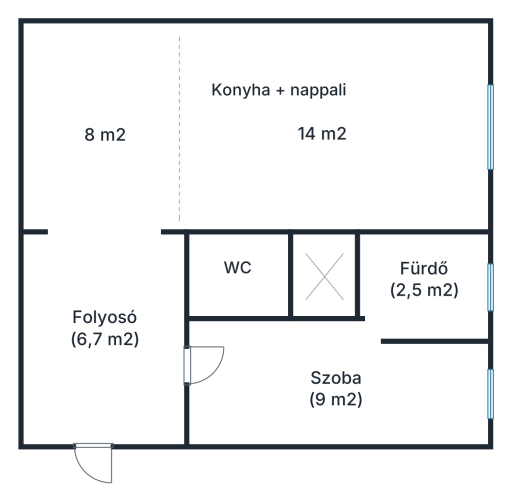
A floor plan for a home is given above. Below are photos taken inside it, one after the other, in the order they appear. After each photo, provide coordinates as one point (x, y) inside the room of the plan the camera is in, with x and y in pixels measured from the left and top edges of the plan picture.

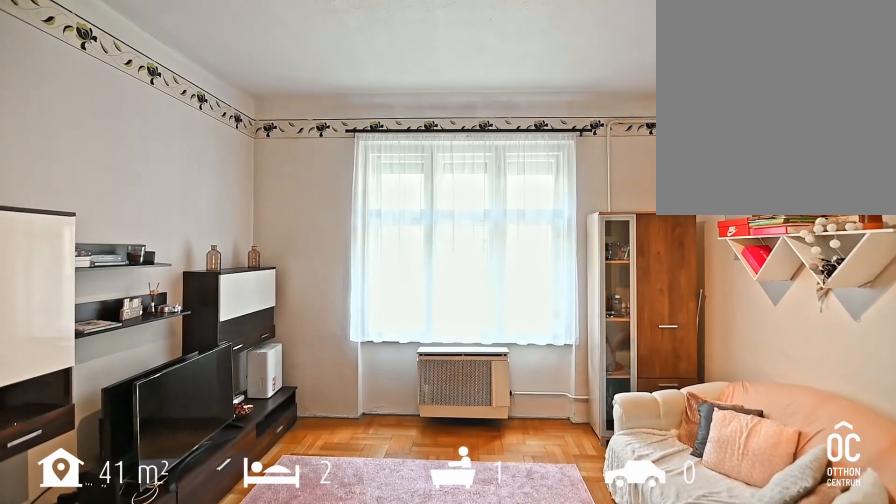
(178, 125)
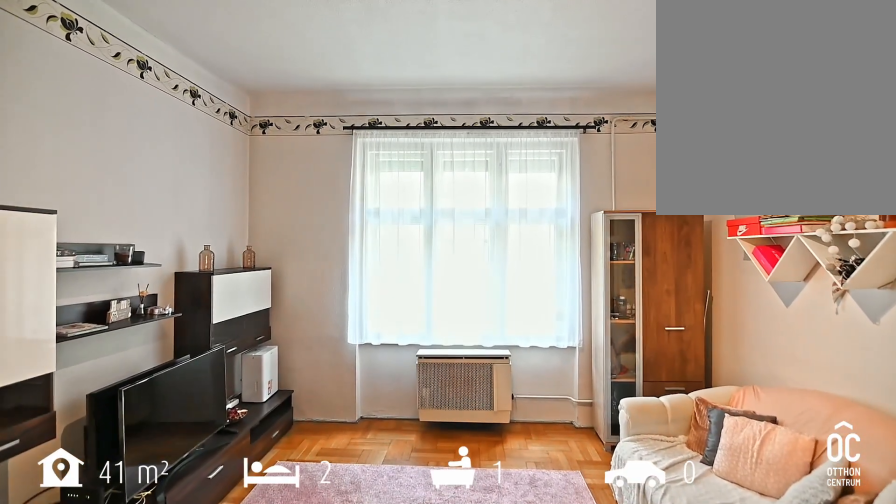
(178, 125)
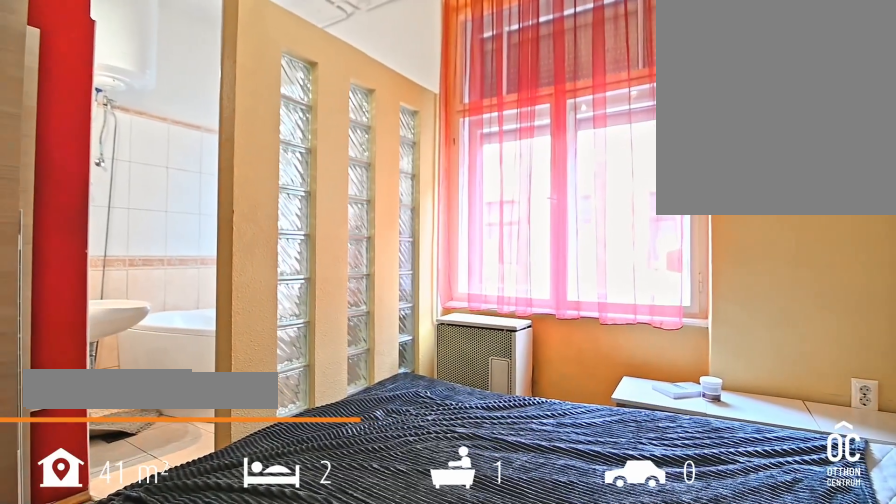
(334, 386)
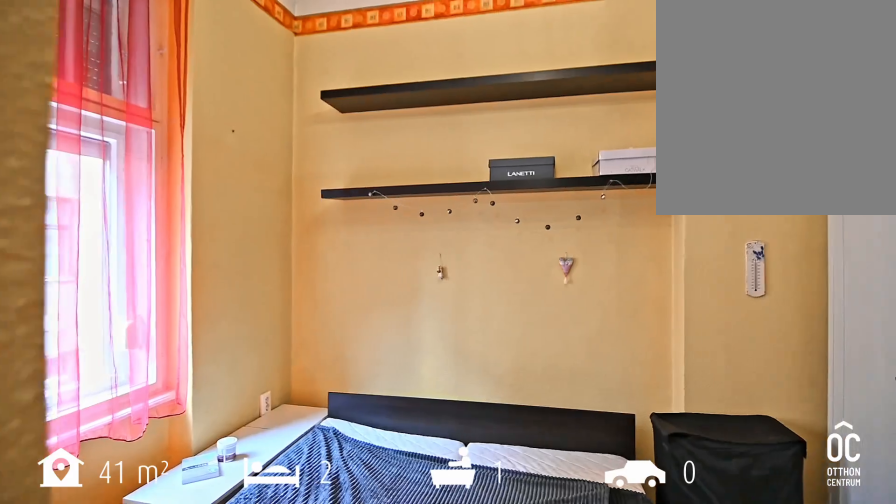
(334, 386)
